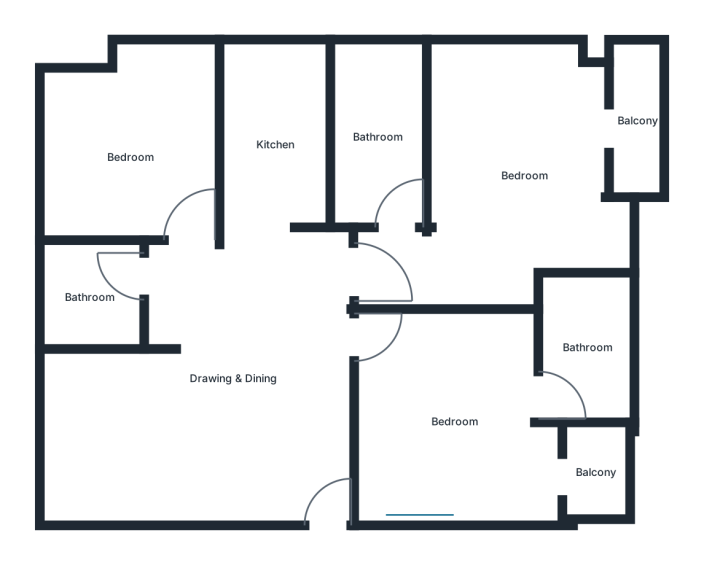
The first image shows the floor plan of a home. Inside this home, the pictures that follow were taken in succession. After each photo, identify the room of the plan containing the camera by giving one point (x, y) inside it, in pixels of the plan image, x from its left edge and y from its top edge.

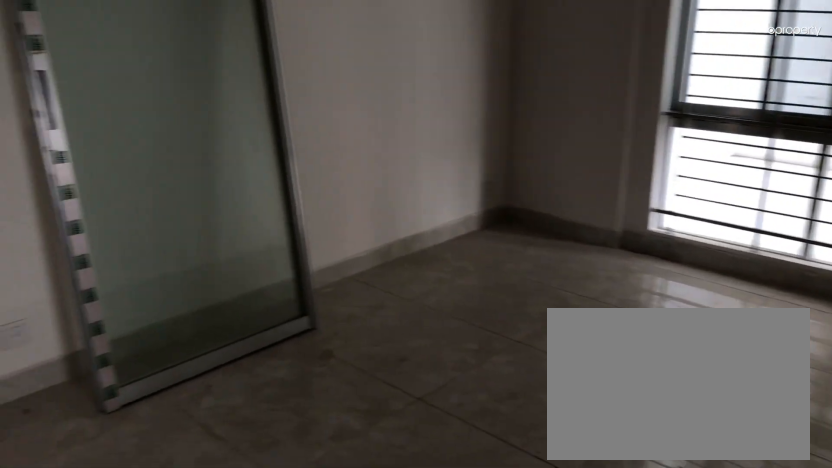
(232, 378)
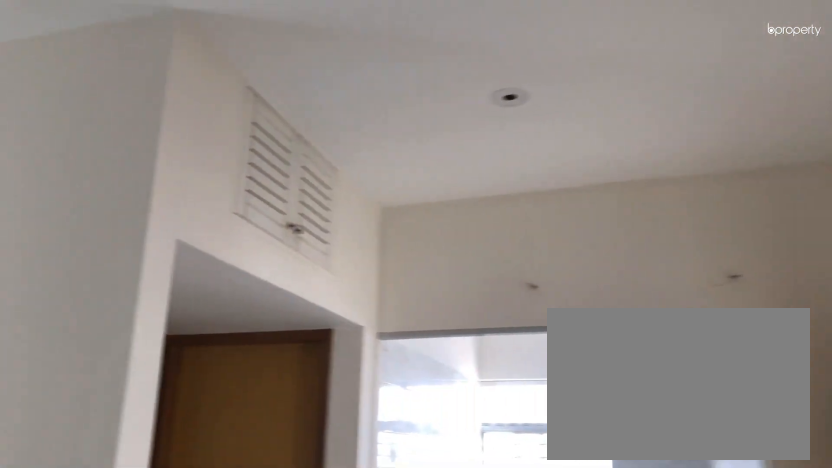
(232, 378)
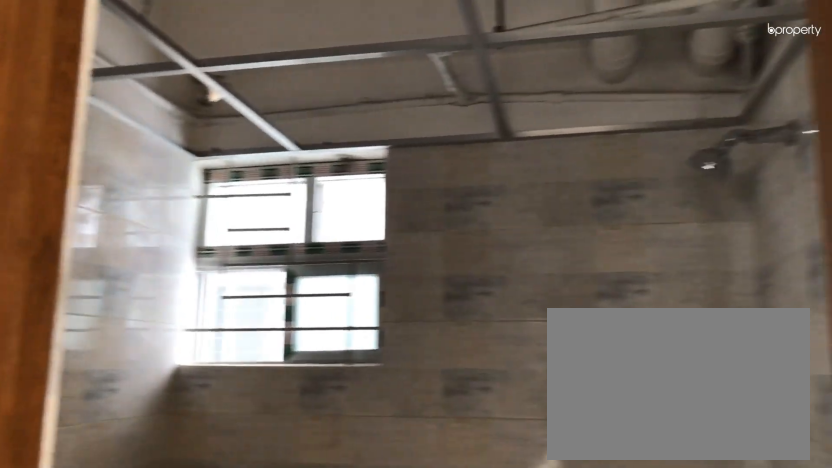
(91, 297)
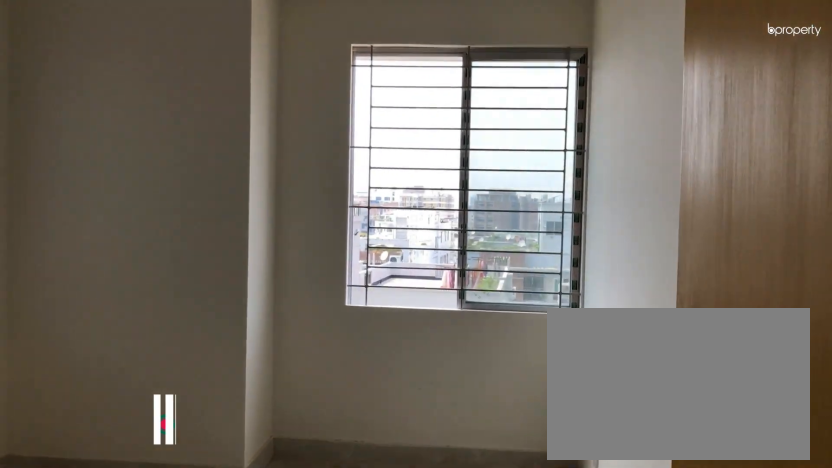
(132, 158)
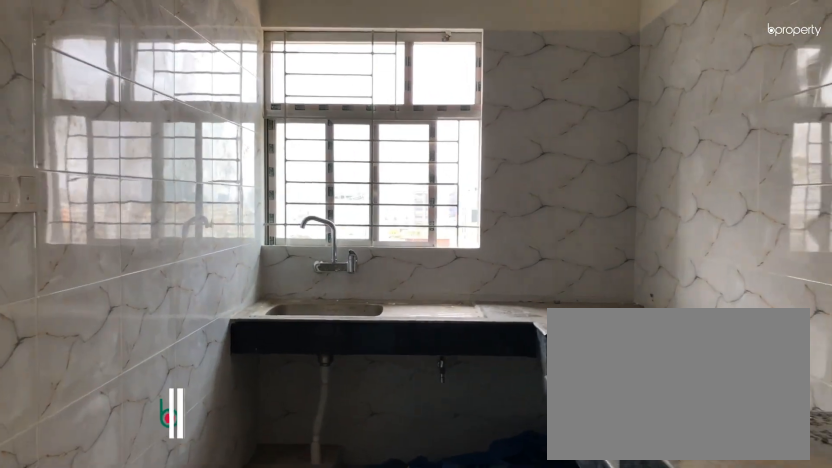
(277, 144)
